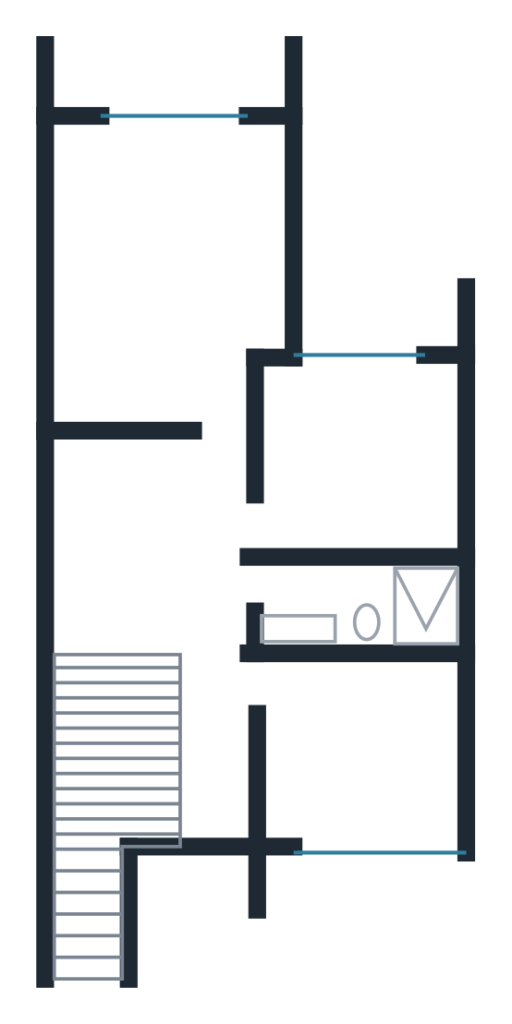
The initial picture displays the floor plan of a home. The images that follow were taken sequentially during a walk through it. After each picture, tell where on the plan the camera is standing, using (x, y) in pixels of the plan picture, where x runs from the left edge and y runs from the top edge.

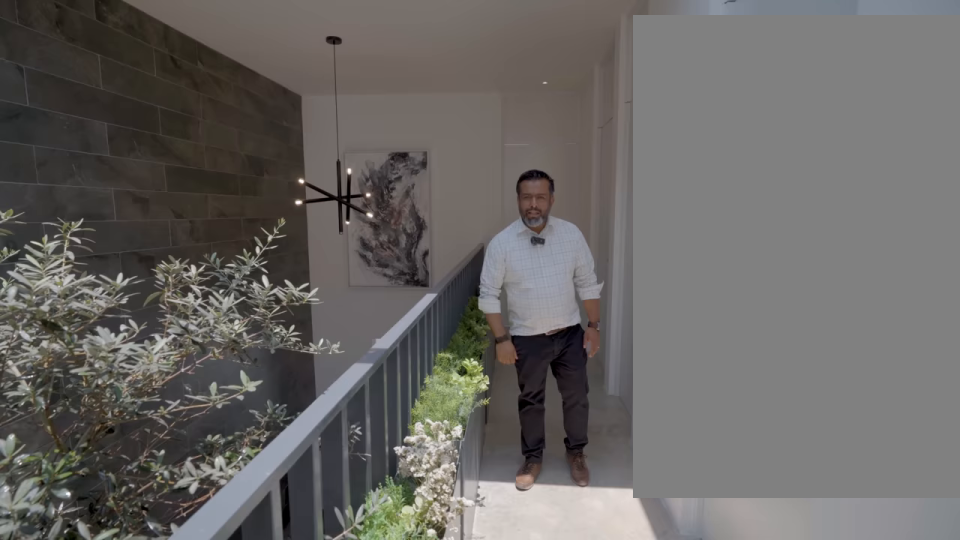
(211, 806)
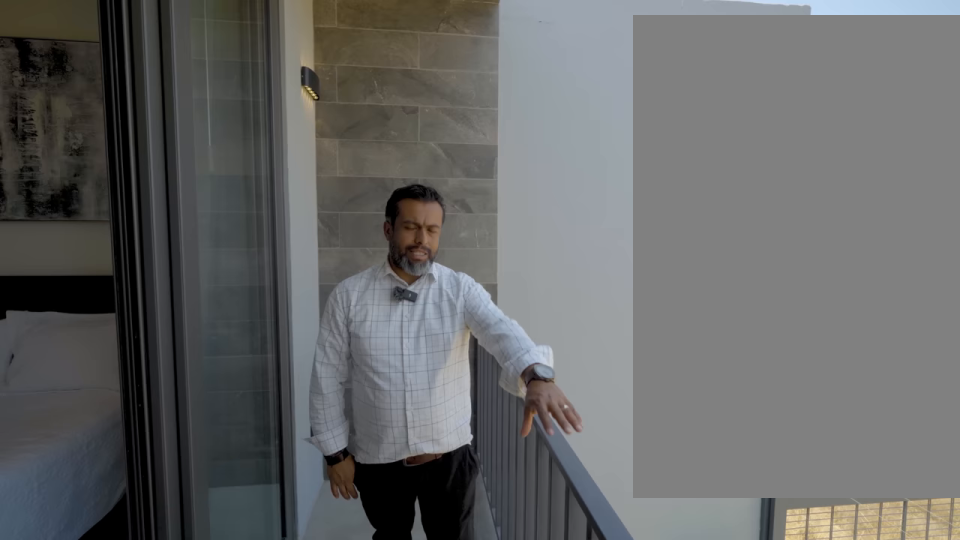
(193, 86)
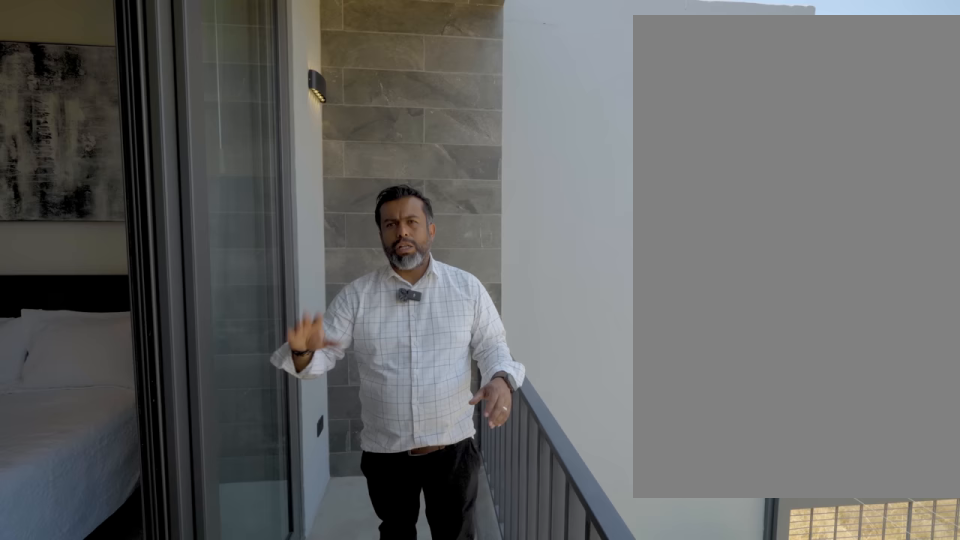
(192, 87)
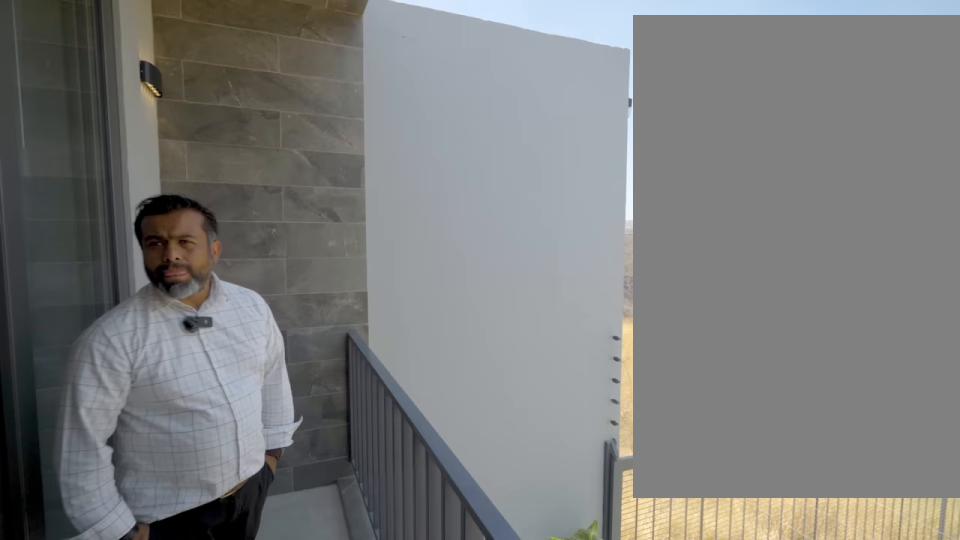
(193, 86)
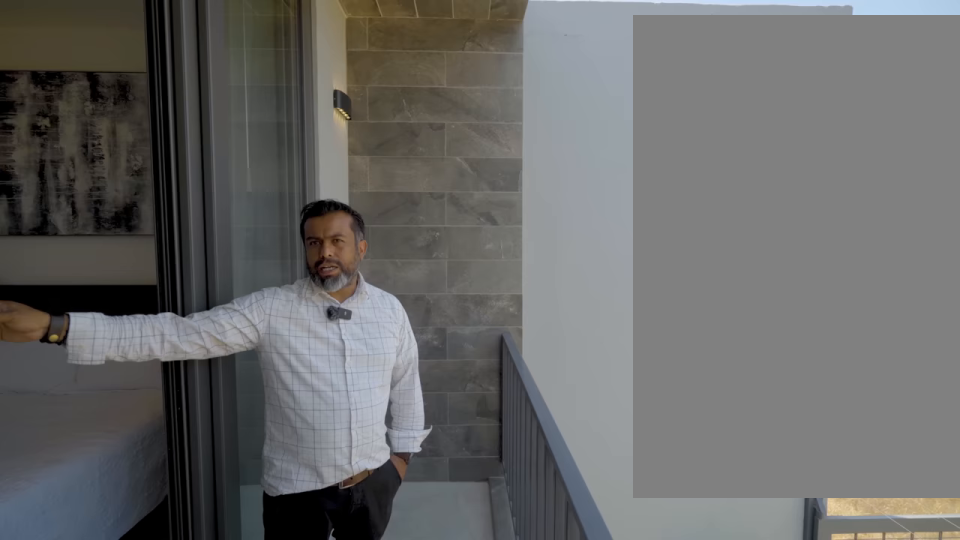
(192, 87)
